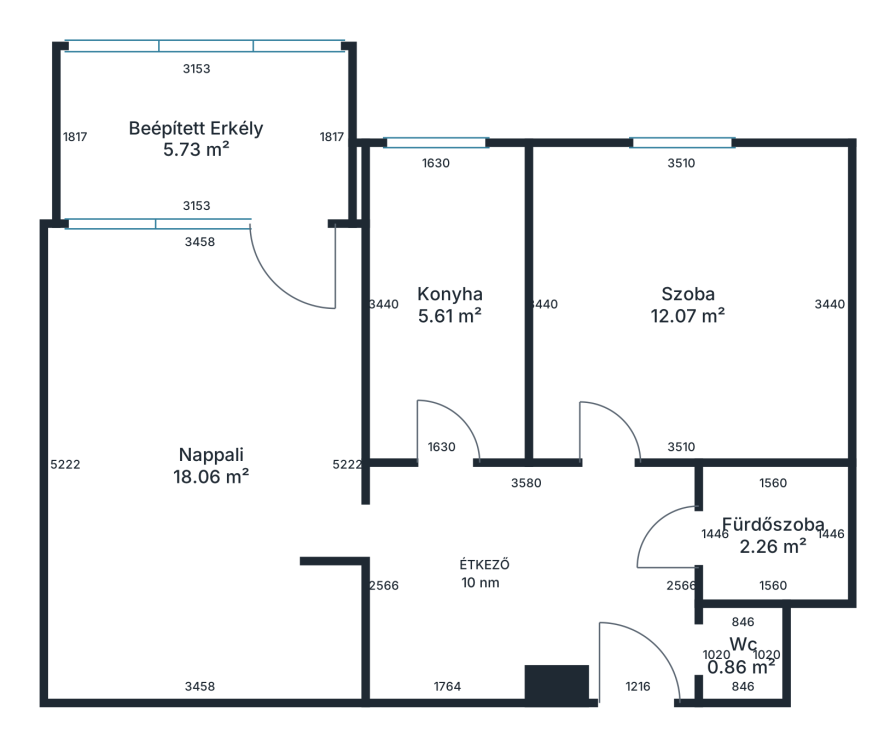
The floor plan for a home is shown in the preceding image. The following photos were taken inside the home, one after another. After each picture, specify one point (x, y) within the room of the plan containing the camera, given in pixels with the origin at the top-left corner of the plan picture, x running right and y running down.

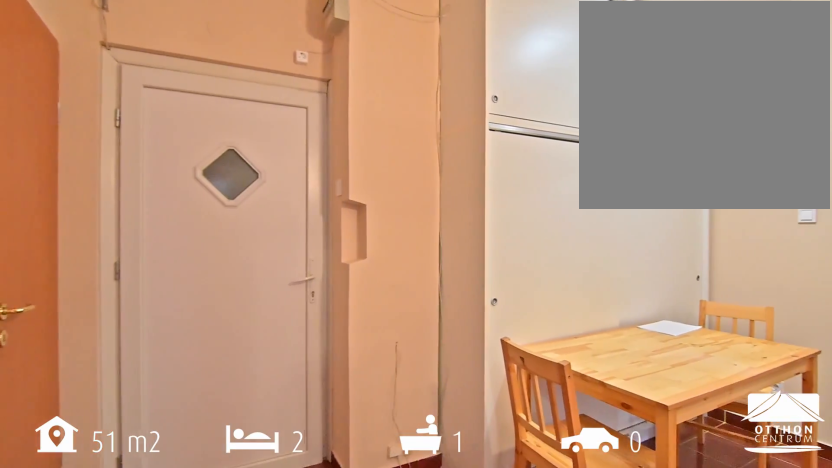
(577, 581)
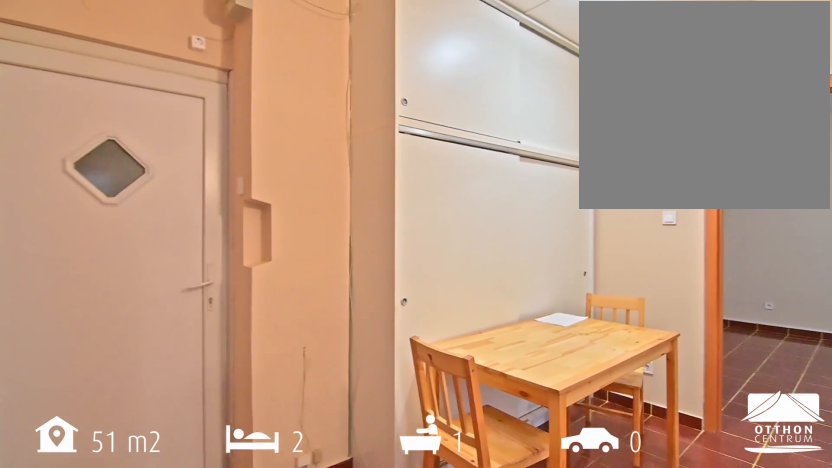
(577, 581)
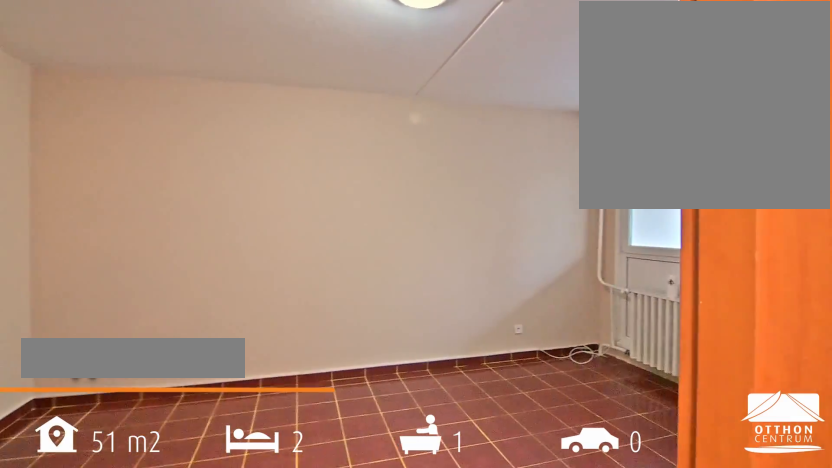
(211, 534)
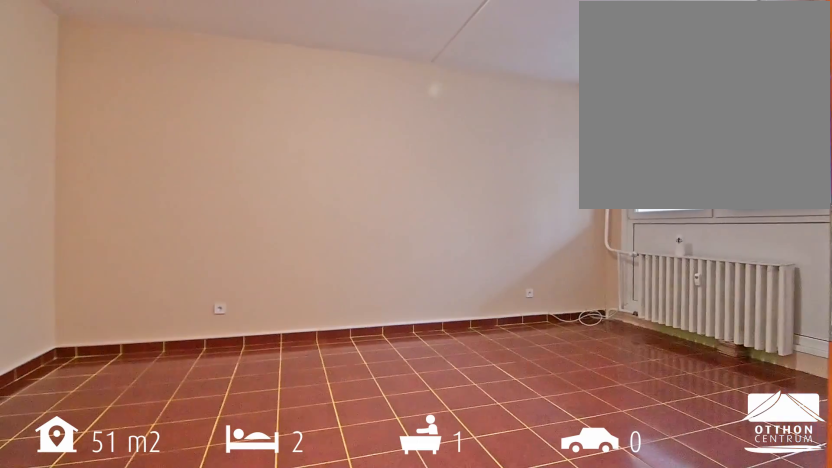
(211, 543)
